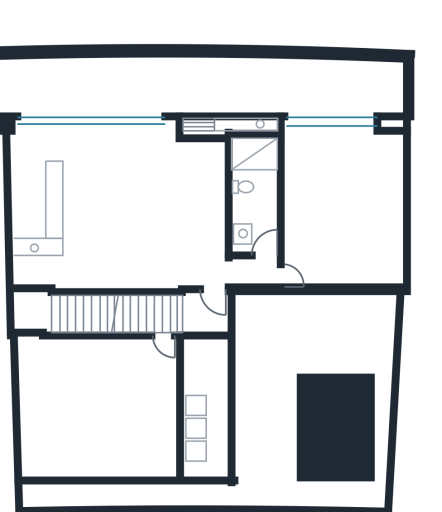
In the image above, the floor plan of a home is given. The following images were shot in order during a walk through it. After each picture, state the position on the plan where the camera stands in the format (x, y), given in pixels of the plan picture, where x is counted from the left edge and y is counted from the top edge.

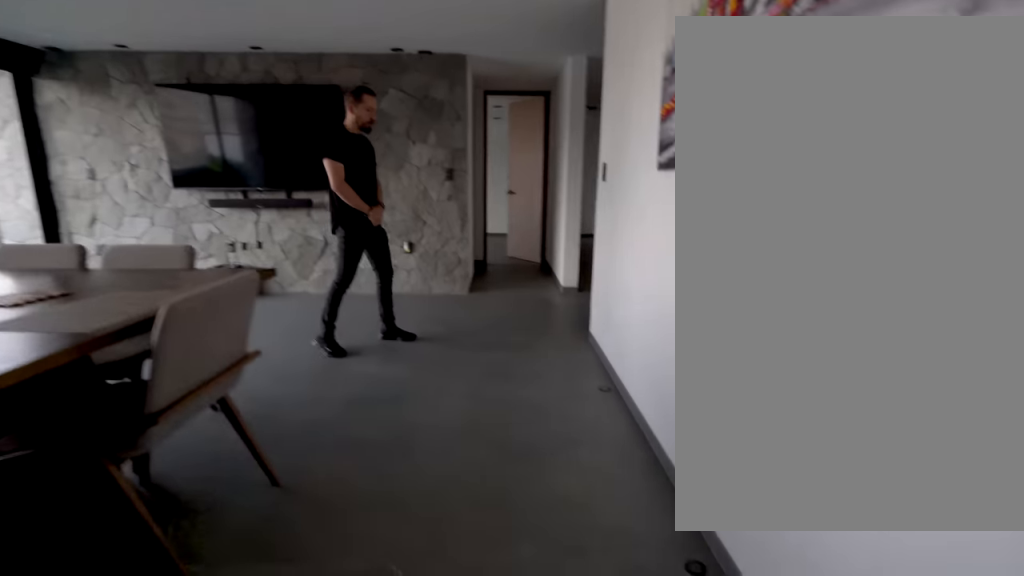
(113, 257)
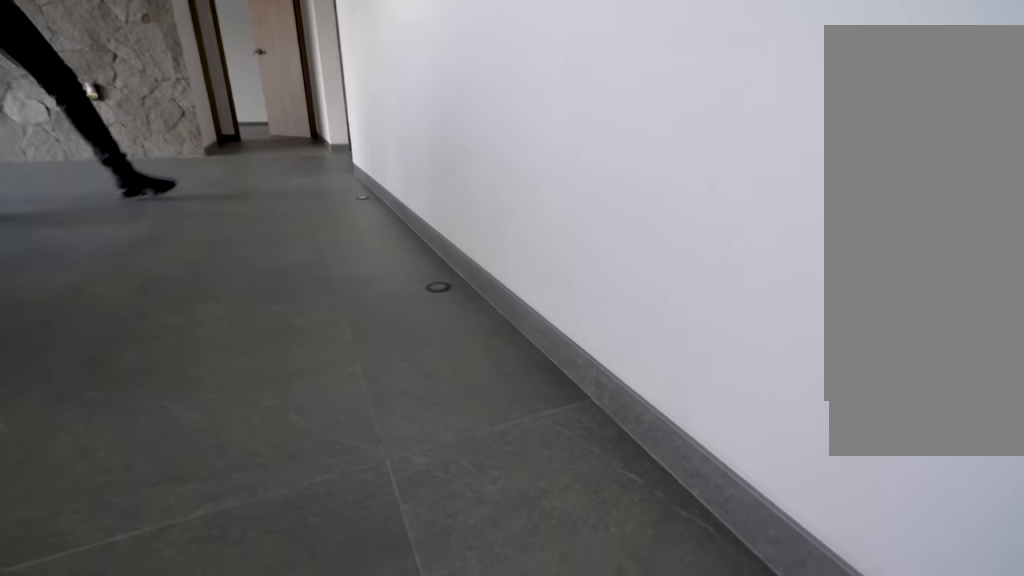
(115, 264)
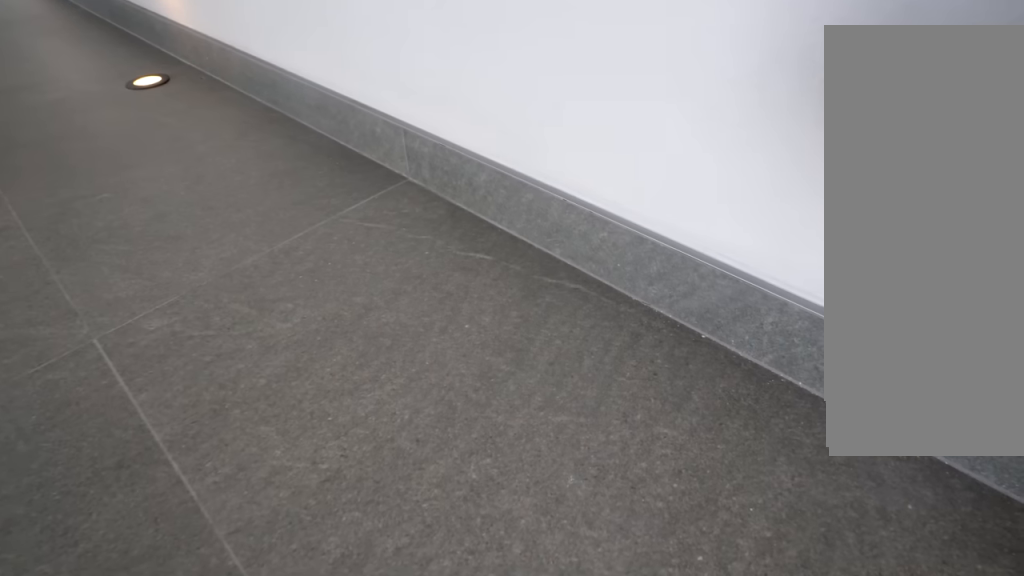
(122, 273)
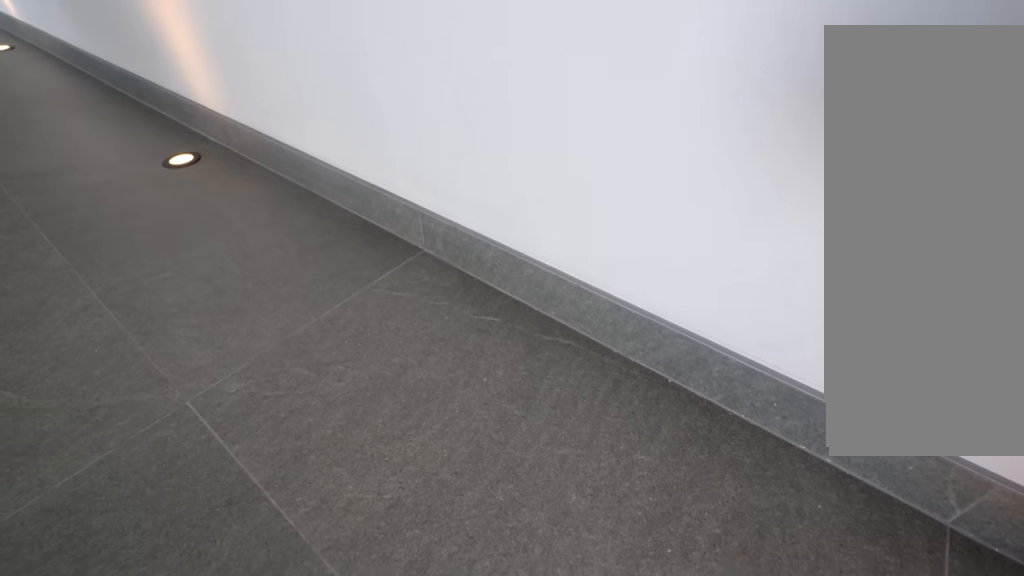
(122, 274)
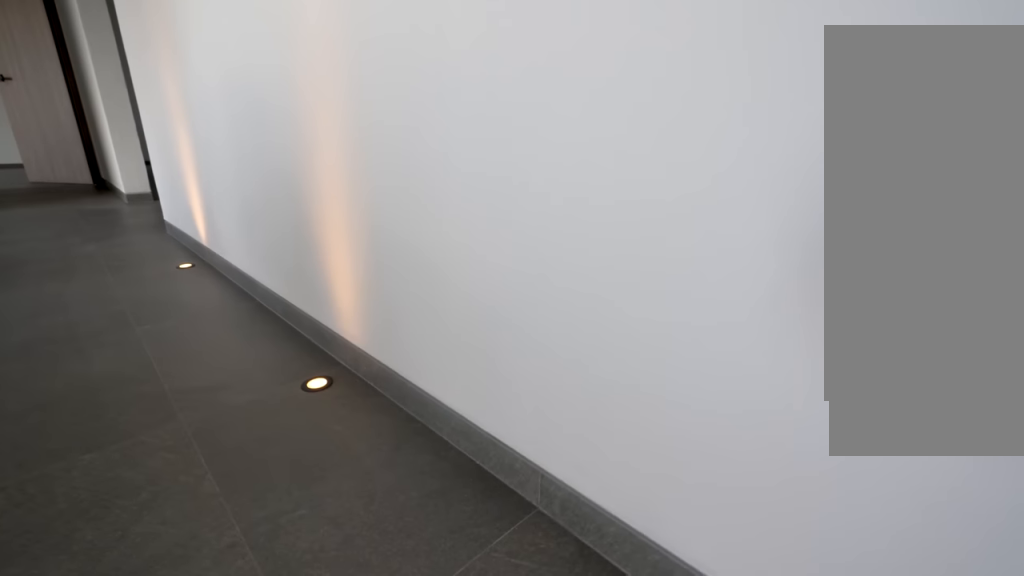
(116, 276)
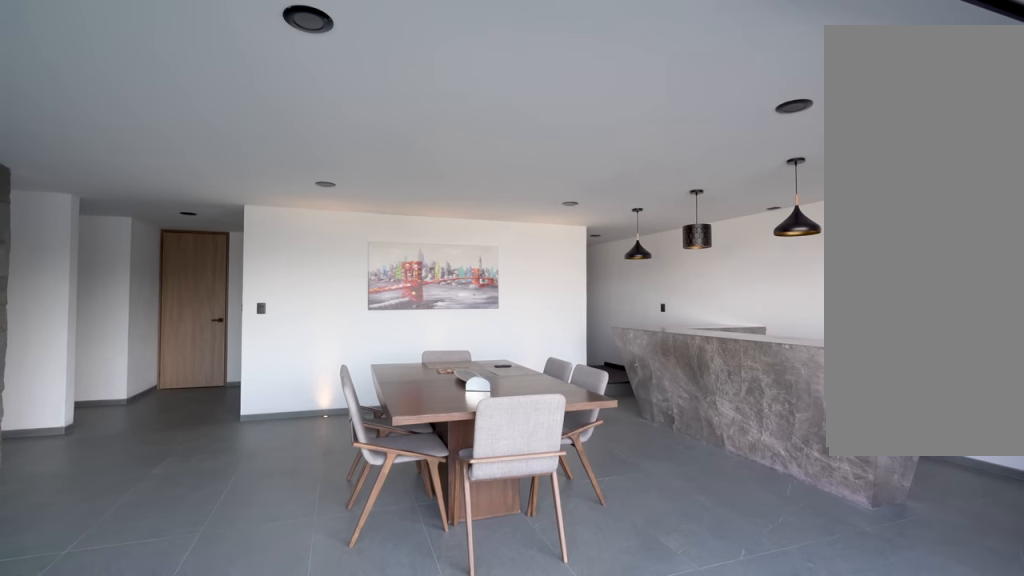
(150, 151)
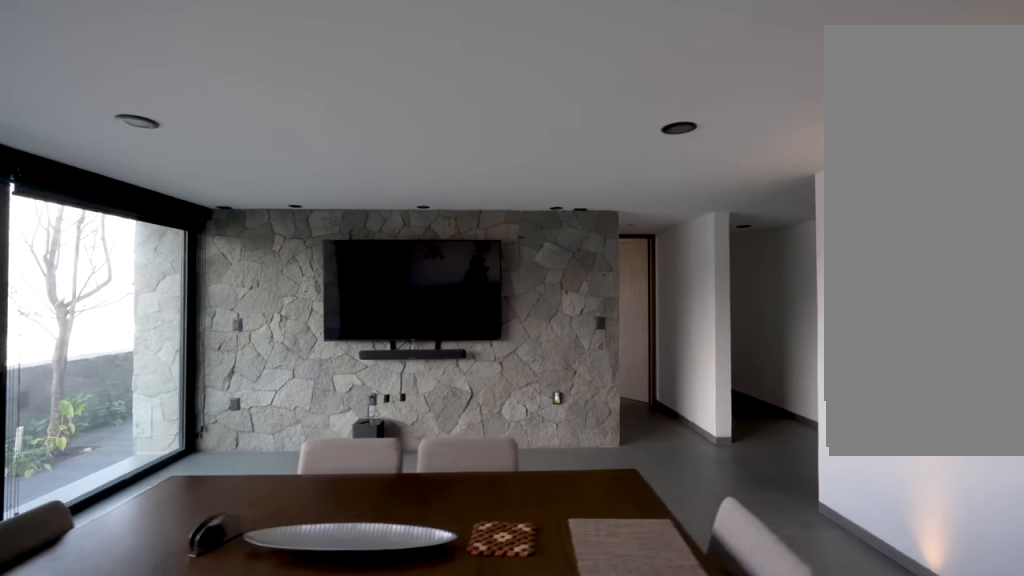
(87, 165)
